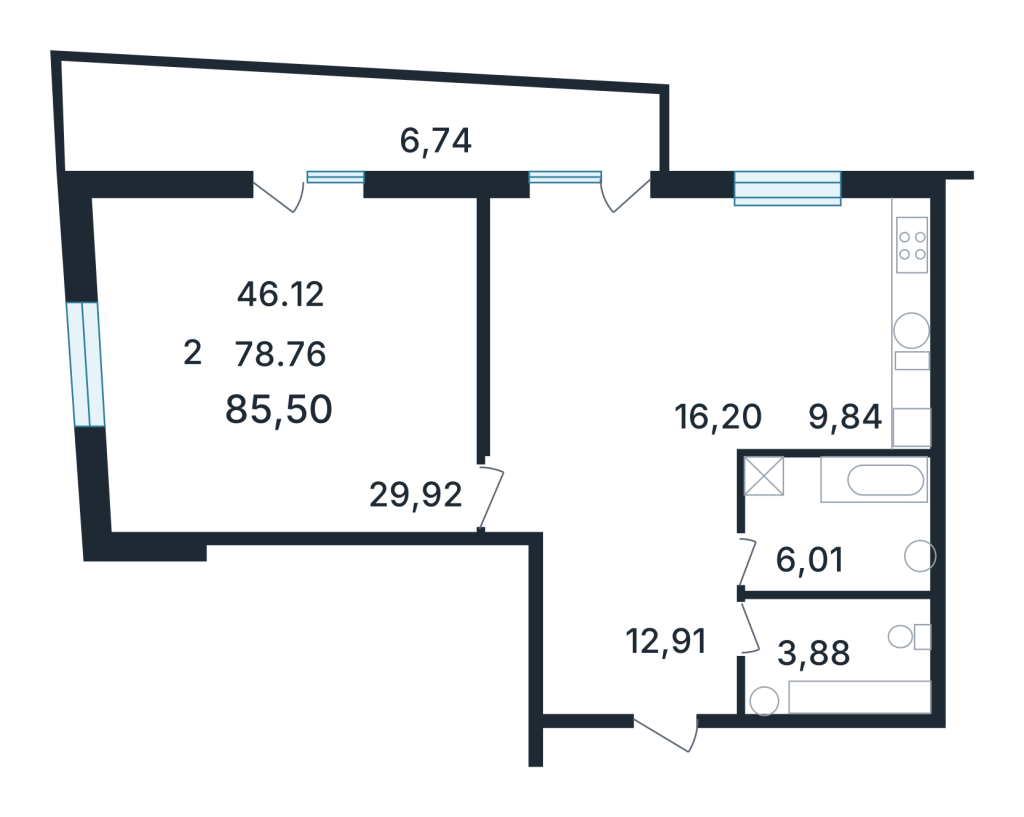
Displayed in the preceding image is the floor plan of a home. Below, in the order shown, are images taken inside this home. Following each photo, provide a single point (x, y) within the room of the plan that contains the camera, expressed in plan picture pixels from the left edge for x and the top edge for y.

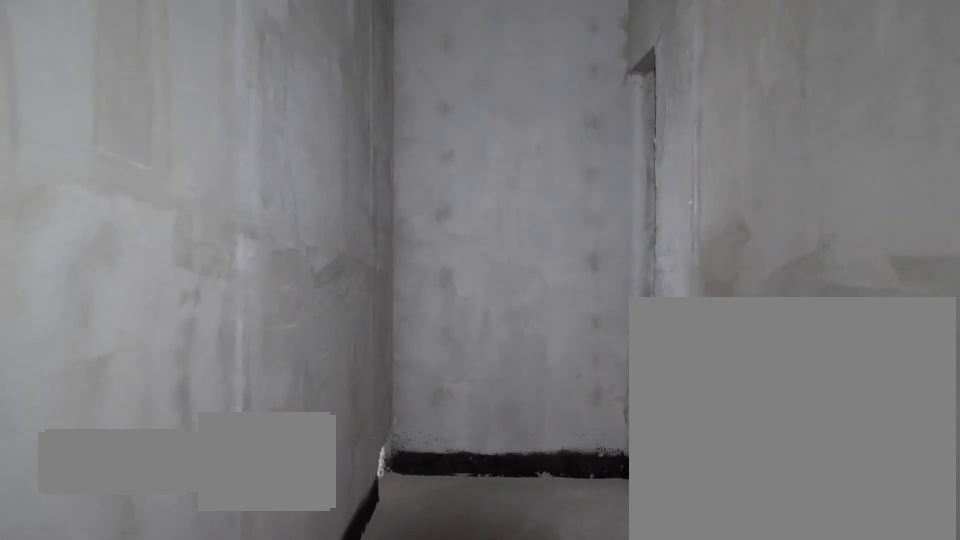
(829, 644)
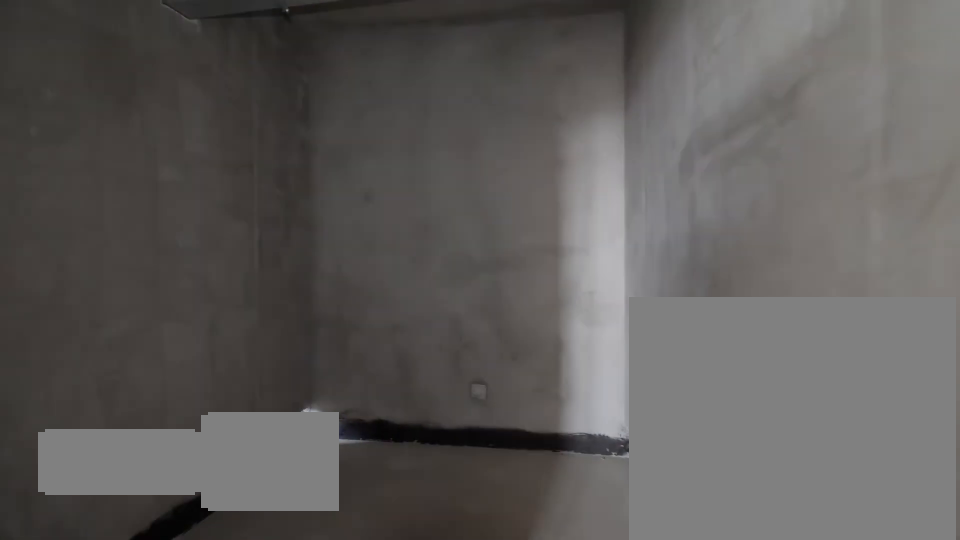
(837, 523)
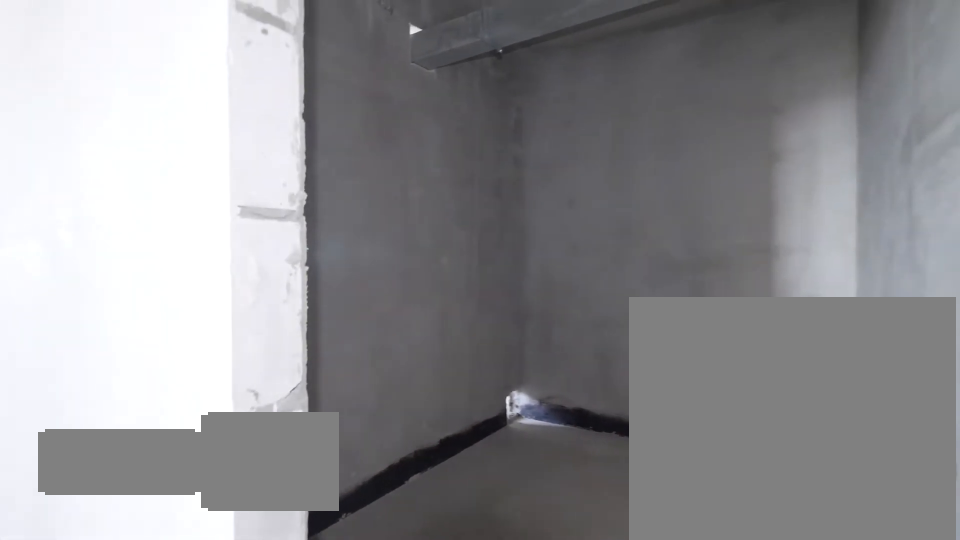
(837, 523)
